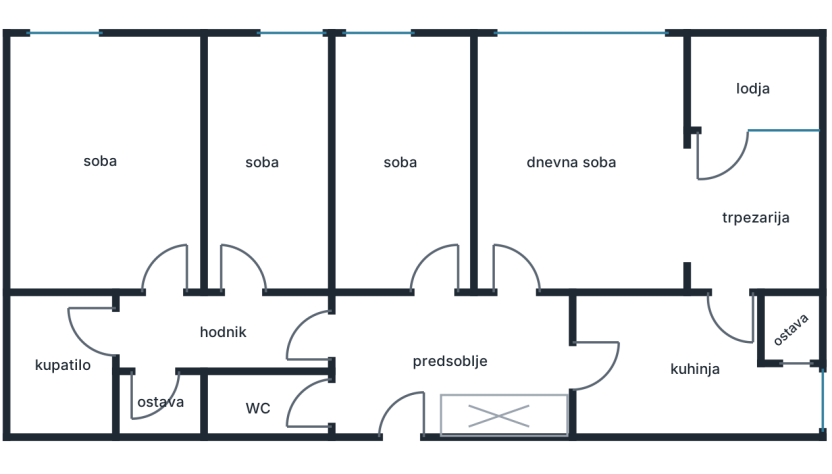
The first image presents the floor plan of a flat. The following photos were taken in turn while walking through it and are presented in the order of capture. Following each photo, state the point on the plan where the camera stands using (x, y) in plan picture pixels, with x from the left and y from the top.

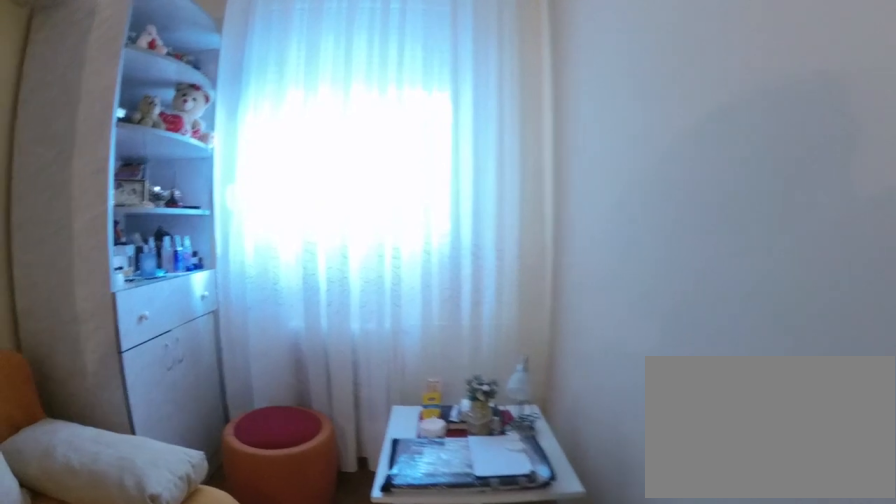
(282, 174)
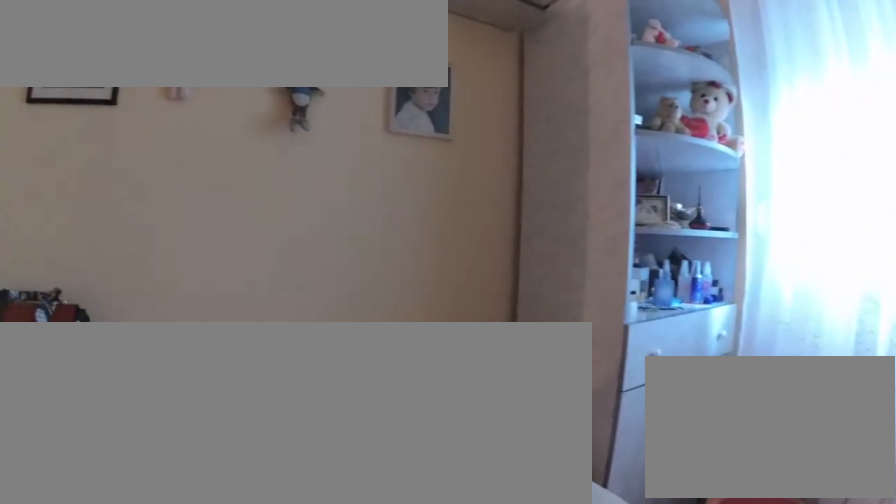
(298, 154)
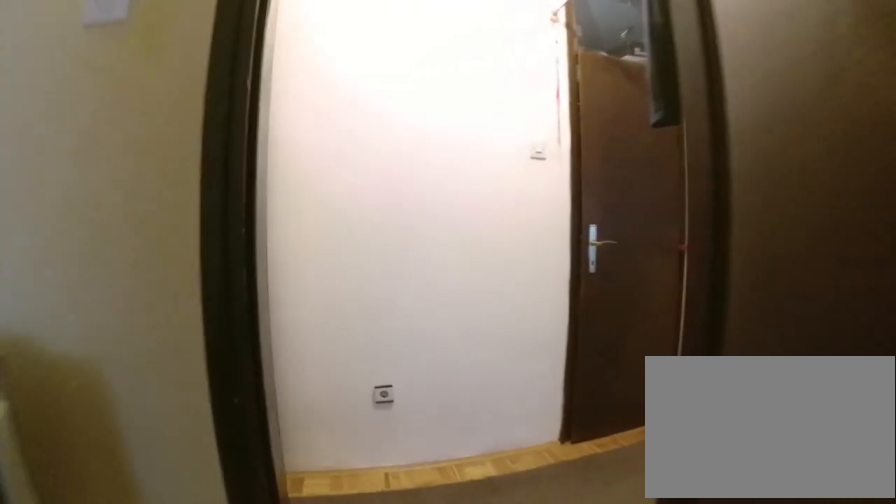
(259, 220)
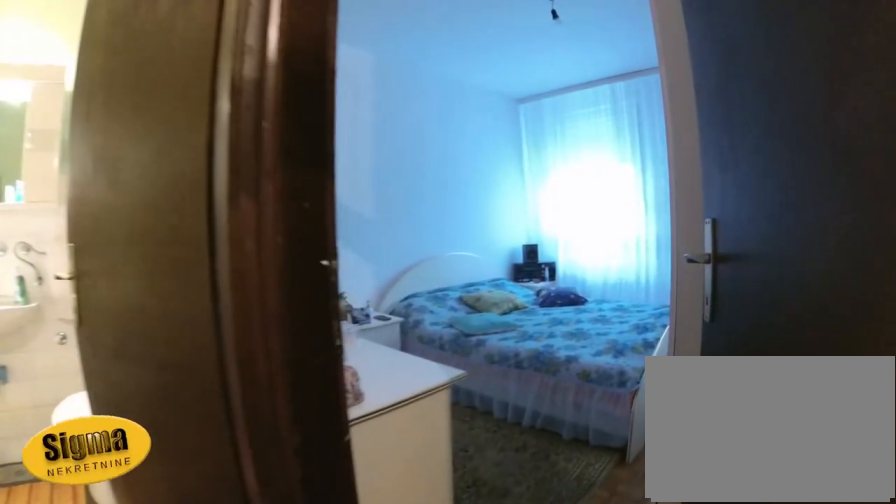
(181, 330)
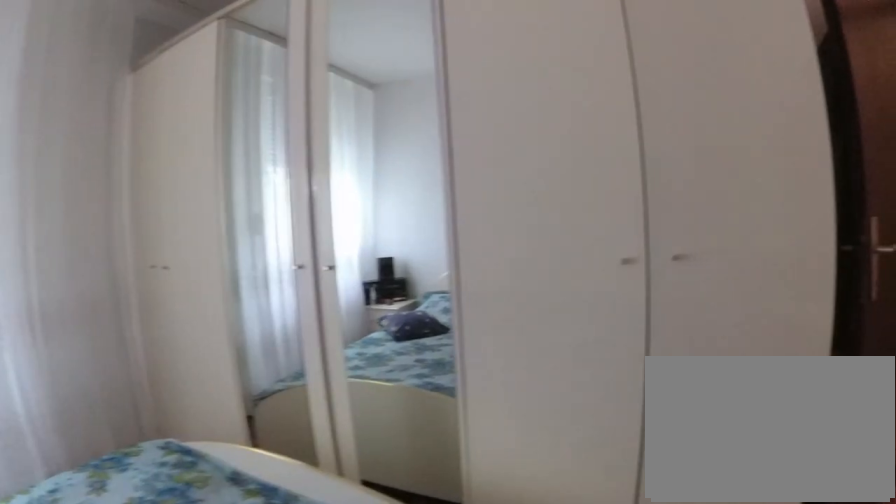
(57, 184)
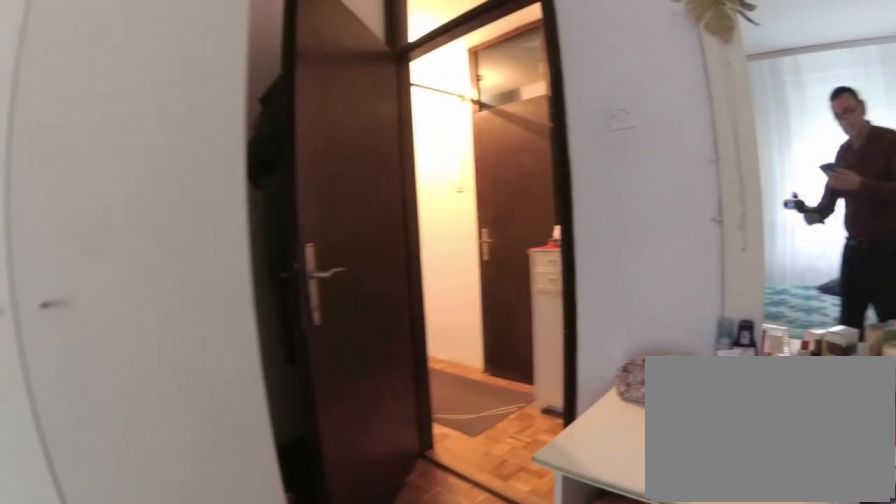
(73, 188)
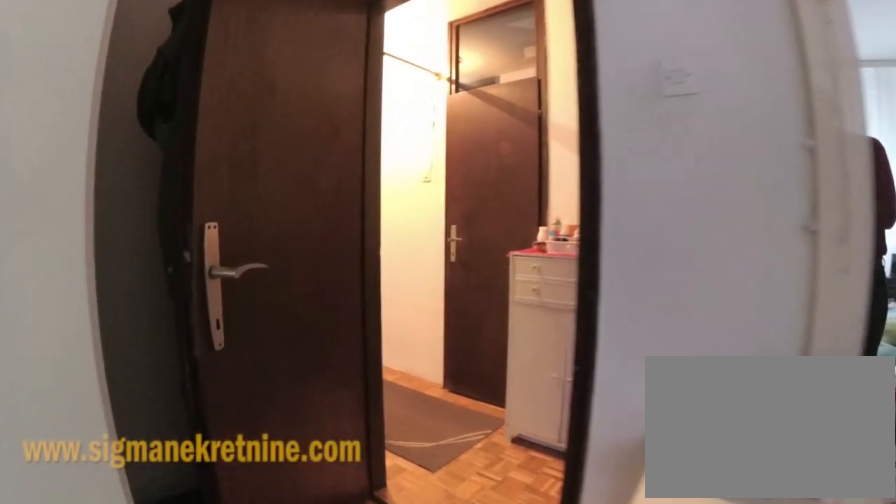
(99, 210)
